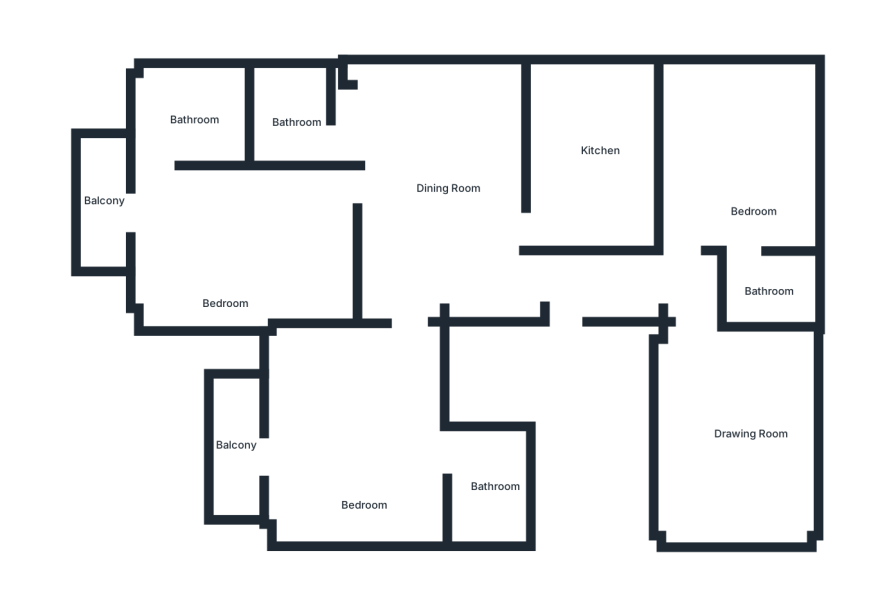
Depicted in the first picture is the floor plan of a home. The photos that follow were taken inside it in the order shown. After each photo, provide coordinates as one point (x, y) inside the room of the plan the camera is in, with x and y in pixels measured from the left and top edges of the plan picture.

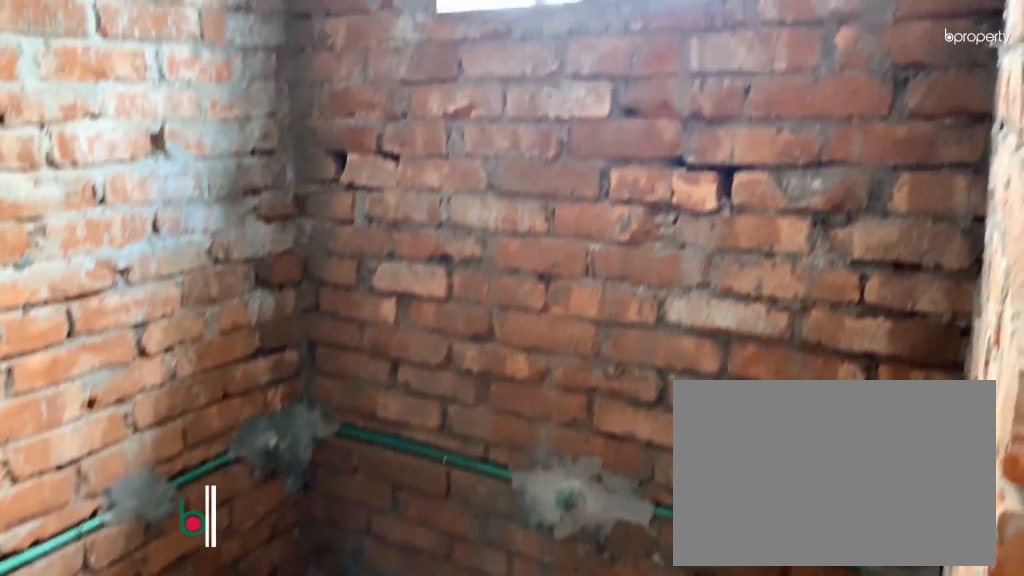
(298, 115)
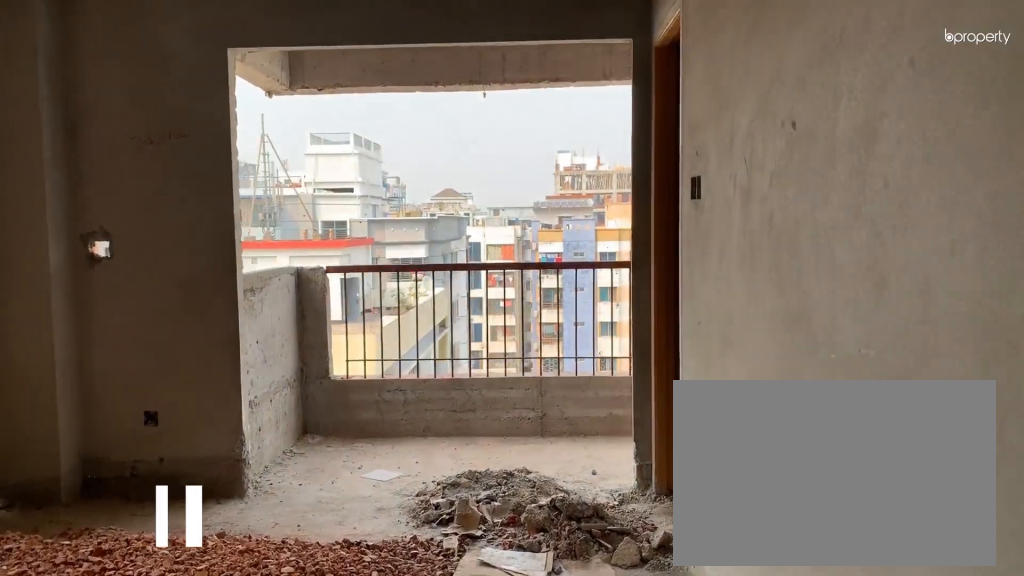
(230, 245)
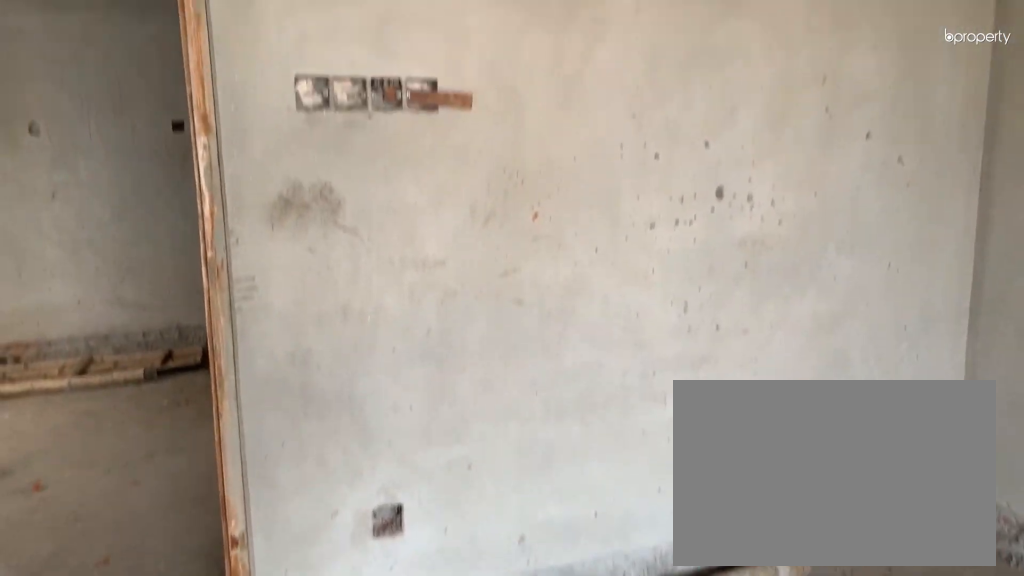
(229, 245)
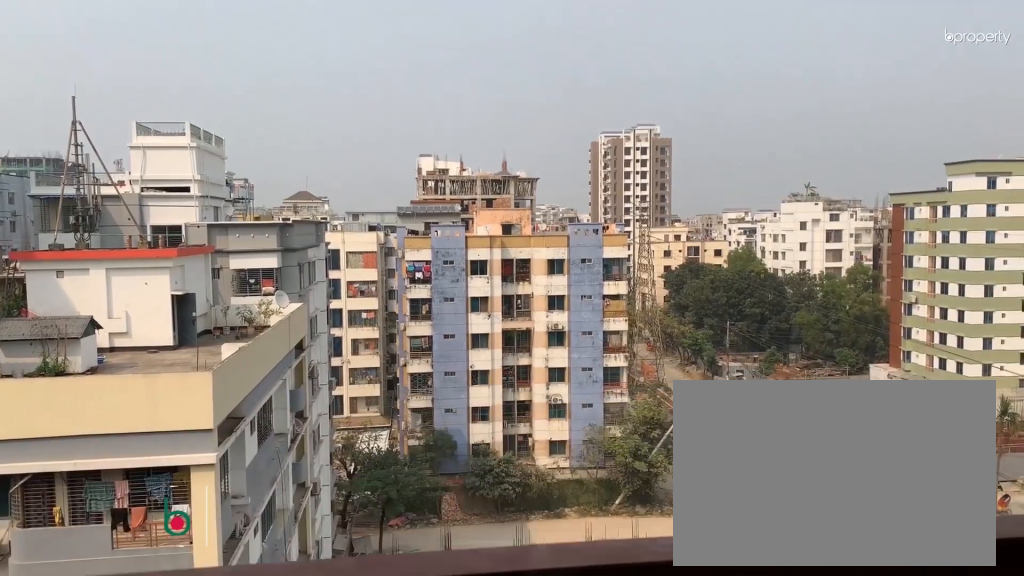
(107, 200)
